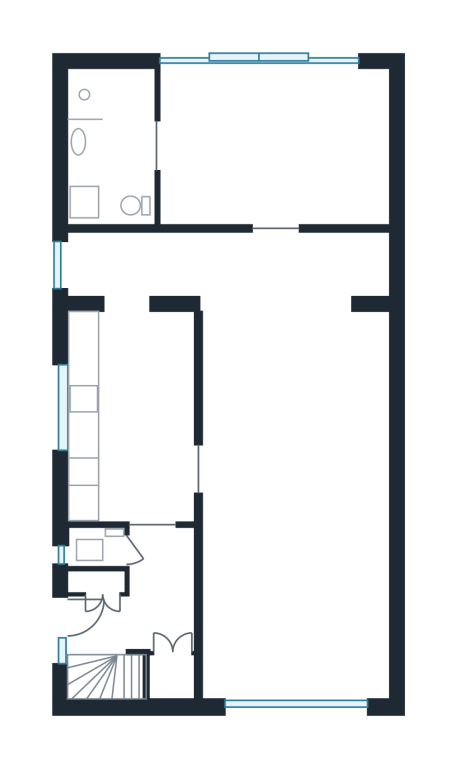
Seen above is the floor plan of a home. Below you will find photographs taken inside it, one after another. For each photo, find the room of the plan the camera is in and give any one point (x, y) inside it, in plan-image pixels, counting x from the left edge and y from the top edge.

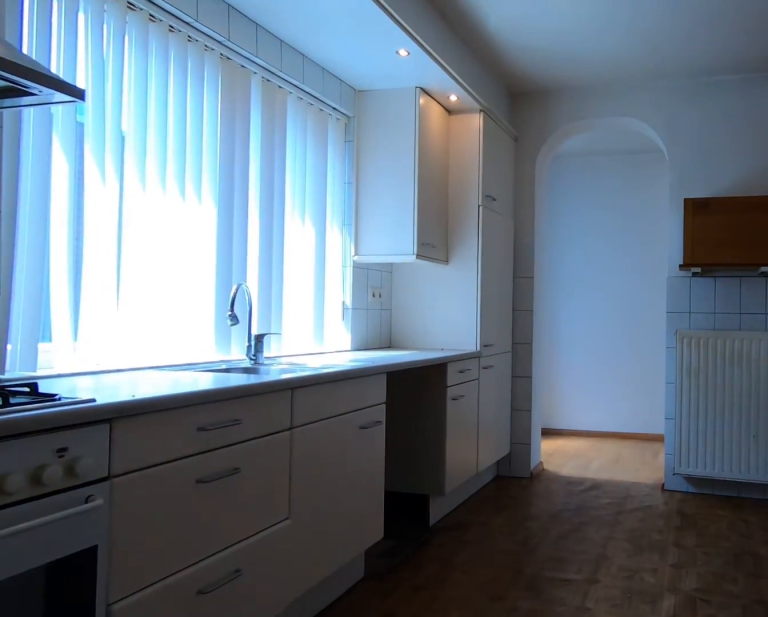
(146, 415)
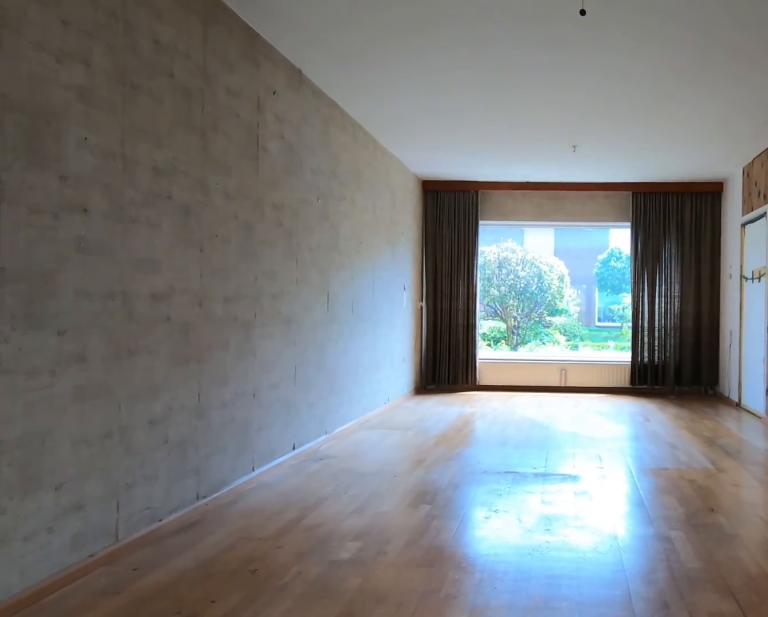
(293, 502)
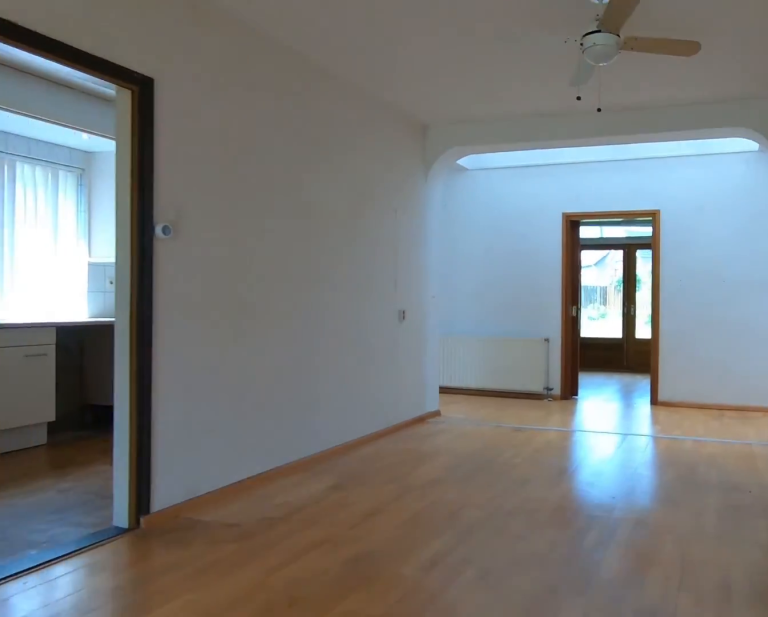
(293, 502)
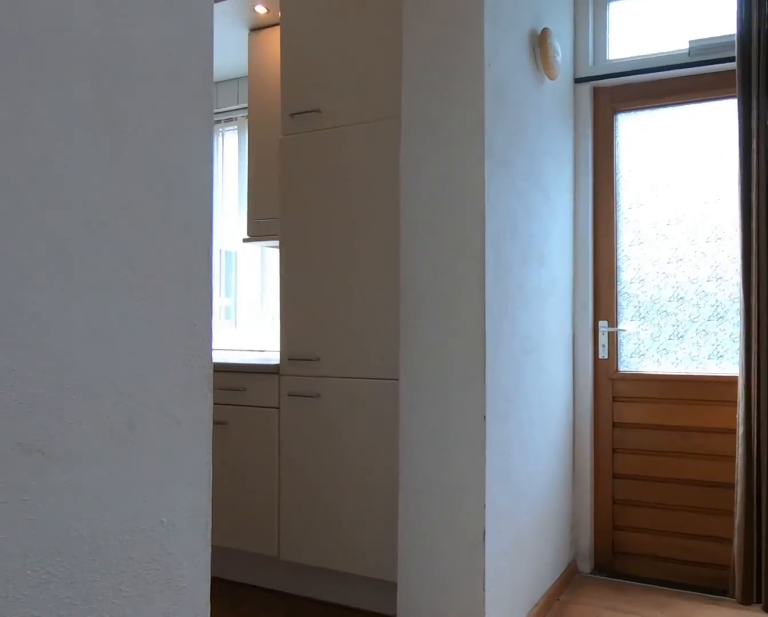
(229, 266)
